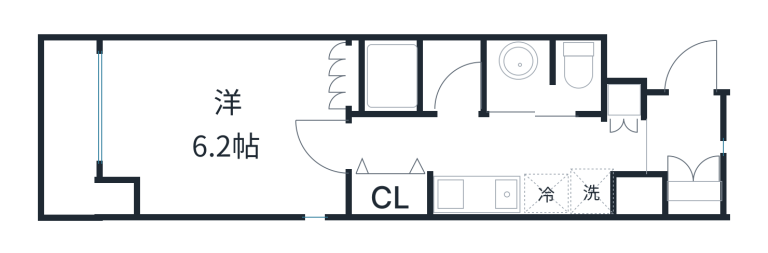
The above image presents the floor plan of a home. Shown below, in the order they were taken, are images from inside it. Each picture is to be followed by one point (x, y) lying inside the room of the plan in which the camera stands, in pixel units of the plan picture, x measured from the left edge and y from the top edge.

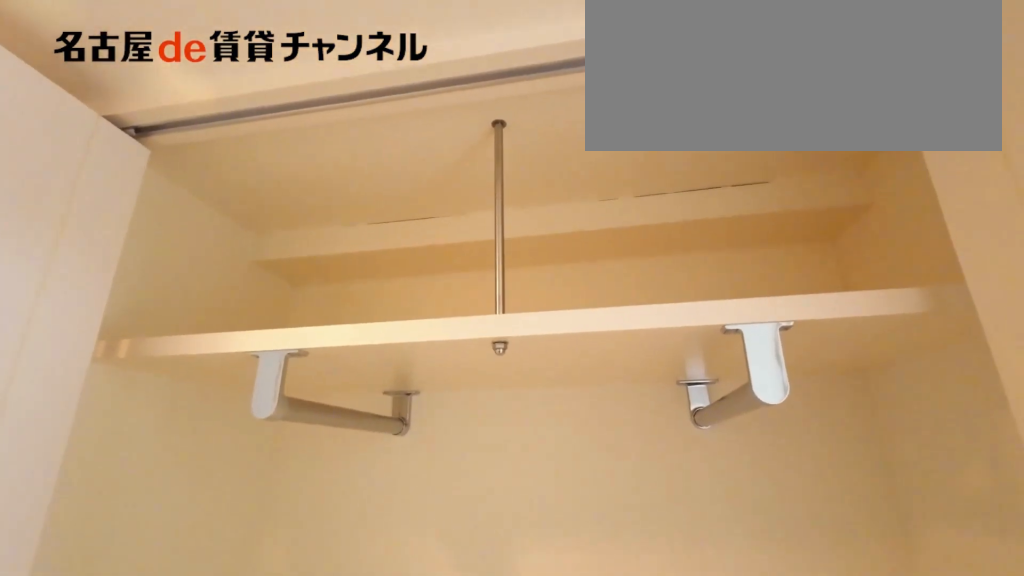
(392, 193)
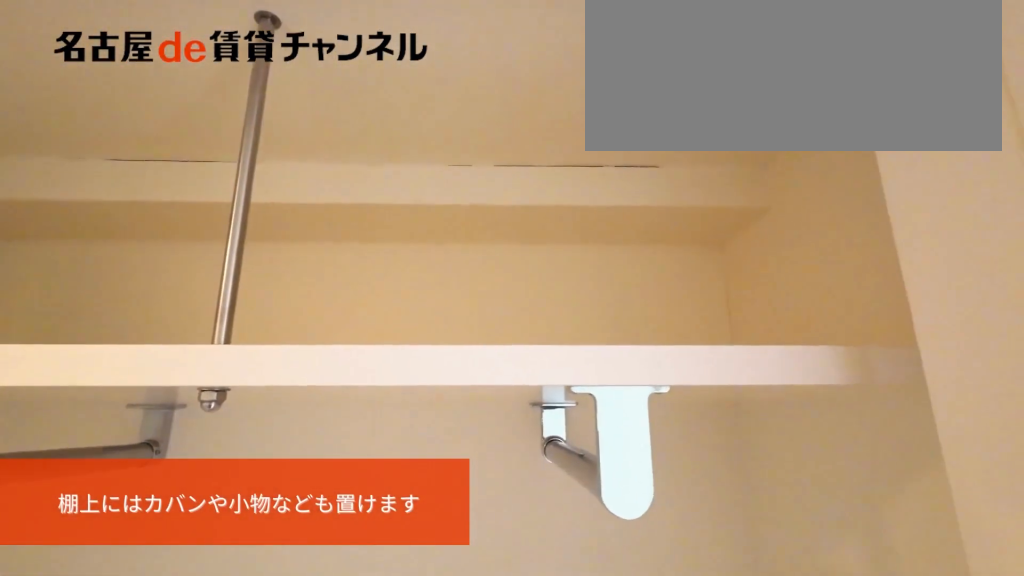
(392, 193)
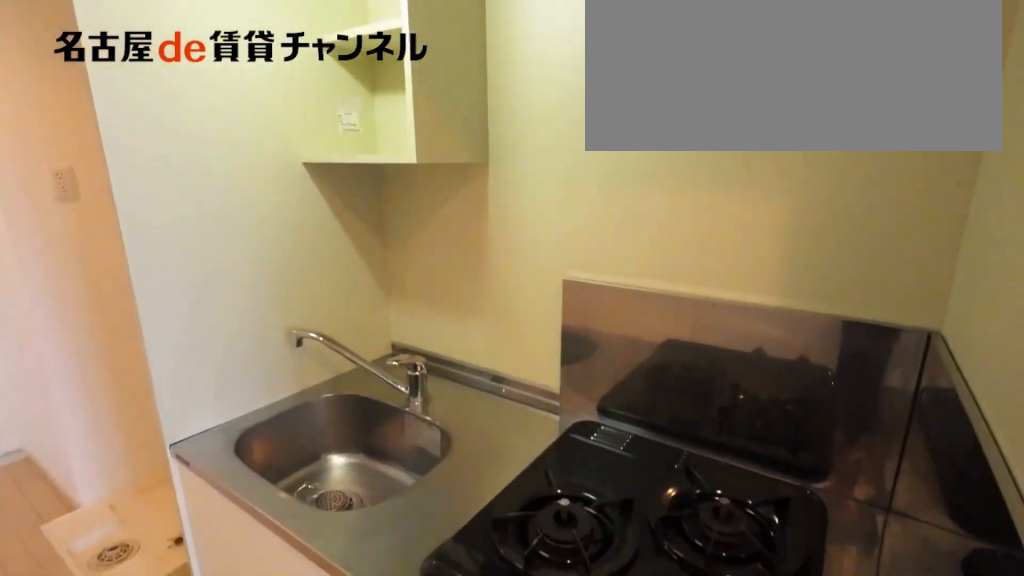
(497, 194)
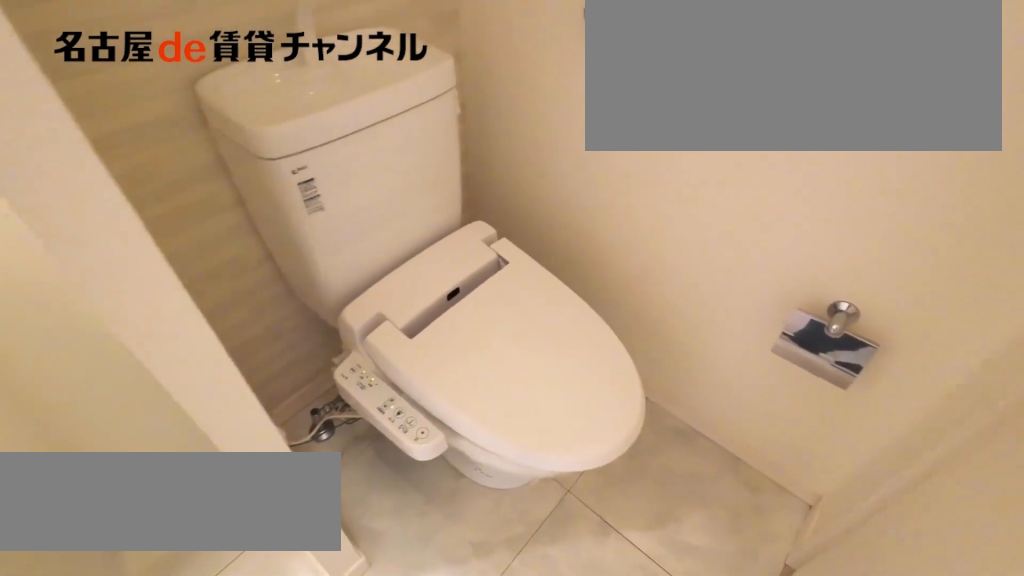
(544, 77)
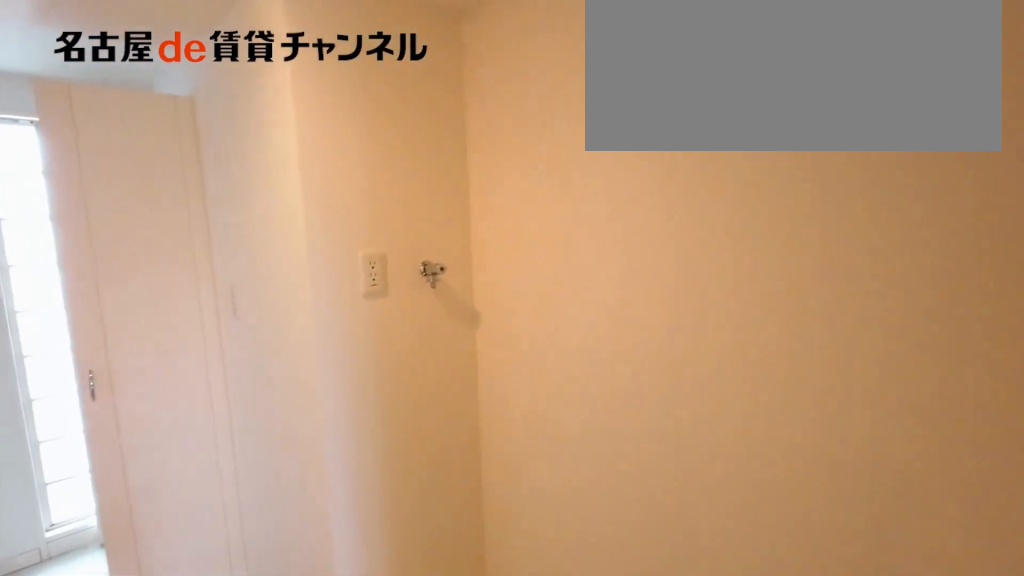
(592, 191)
